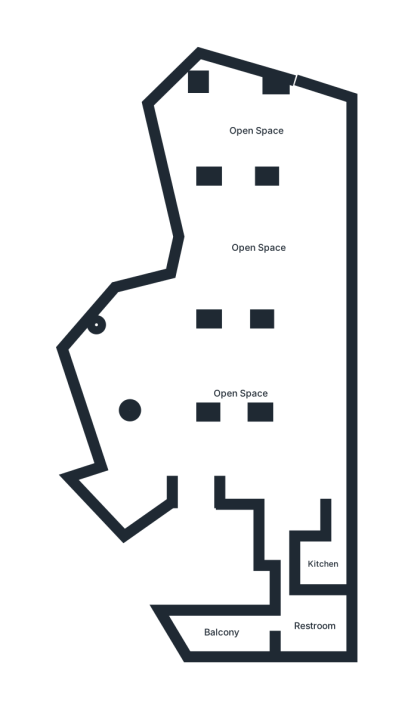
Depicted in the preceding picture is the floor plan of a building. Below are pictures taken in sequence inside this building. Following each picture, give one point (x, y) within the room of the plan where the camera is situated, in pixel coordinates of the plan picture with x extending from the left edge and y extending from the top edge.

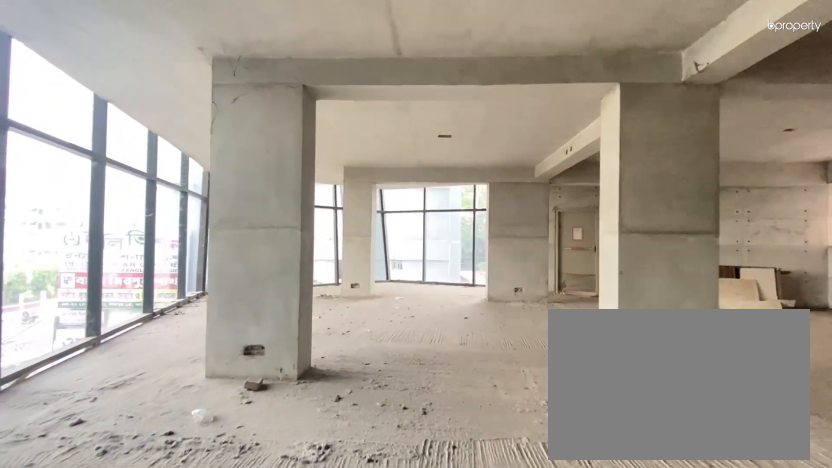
(235, 292)
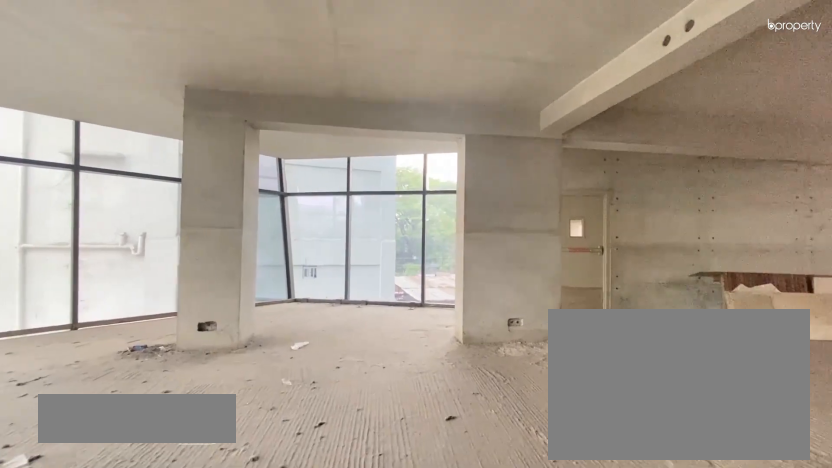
(268, 136)
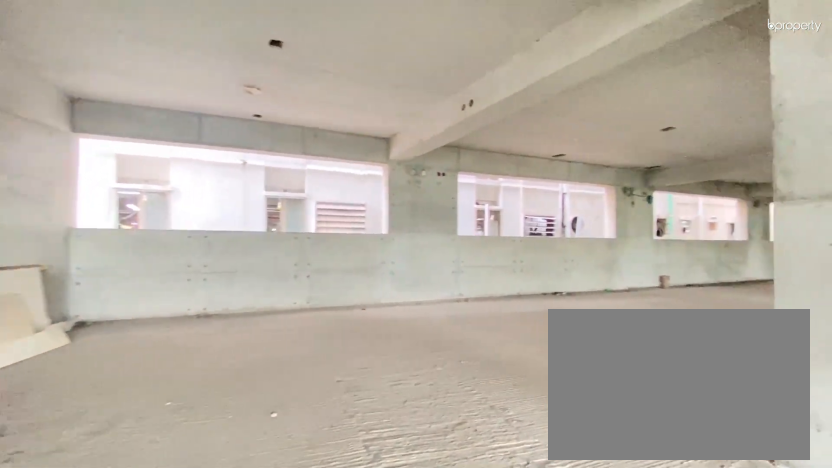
(268, 136)
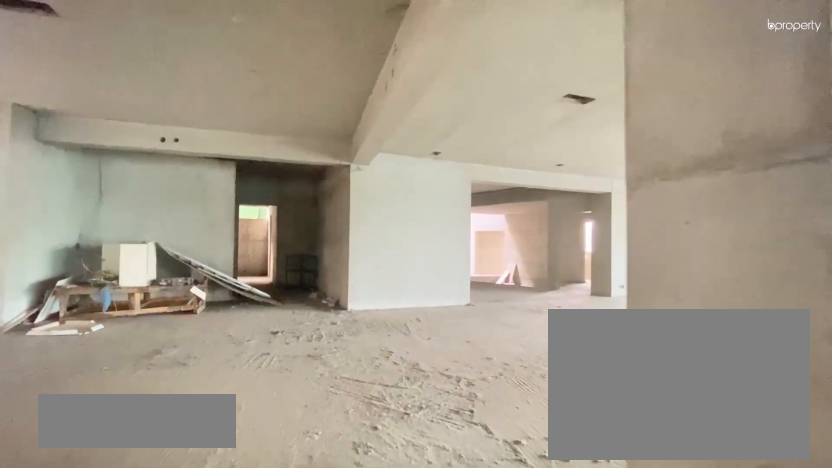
(326, 430)
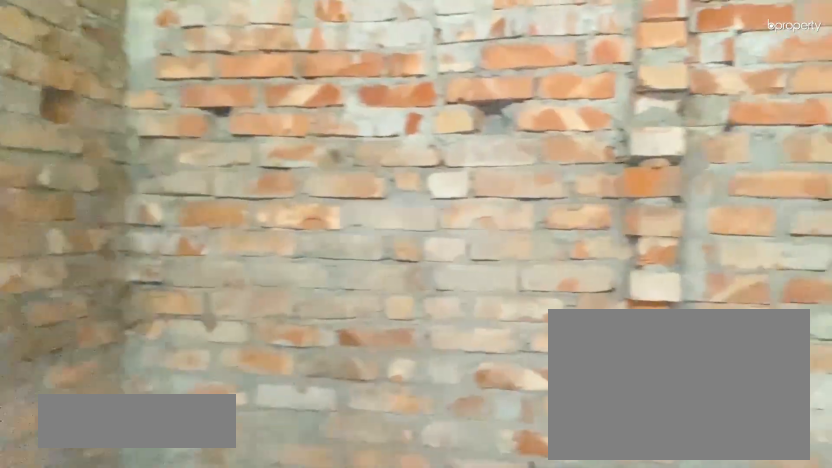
(321, 567)
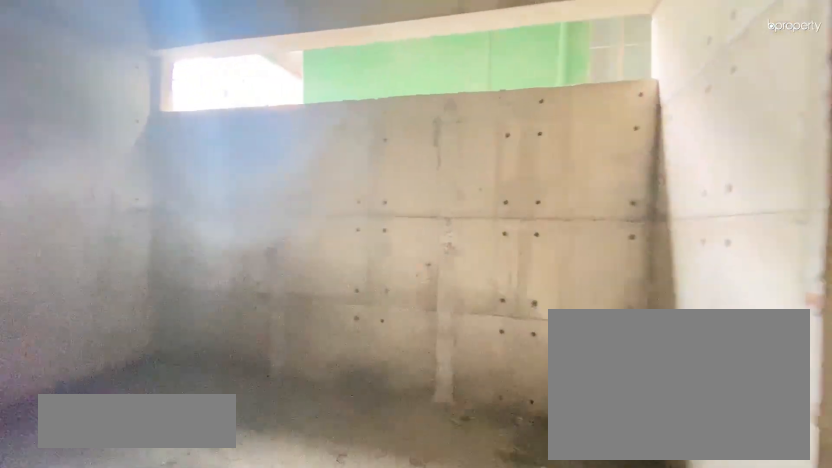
(309, 625)
